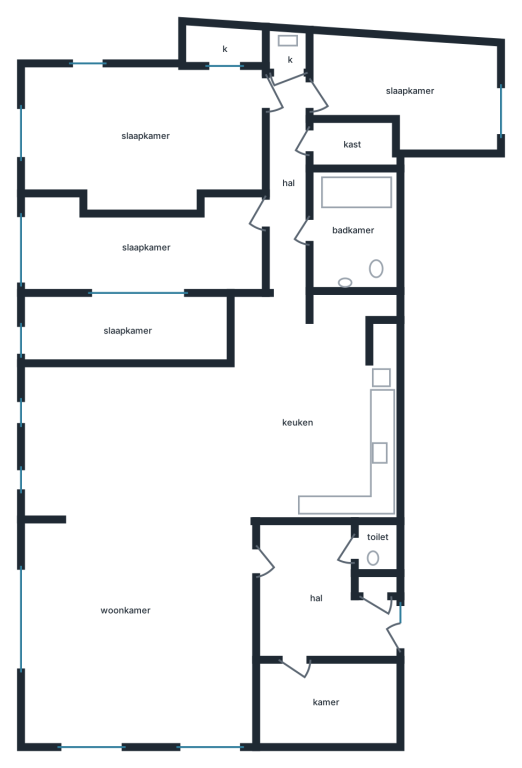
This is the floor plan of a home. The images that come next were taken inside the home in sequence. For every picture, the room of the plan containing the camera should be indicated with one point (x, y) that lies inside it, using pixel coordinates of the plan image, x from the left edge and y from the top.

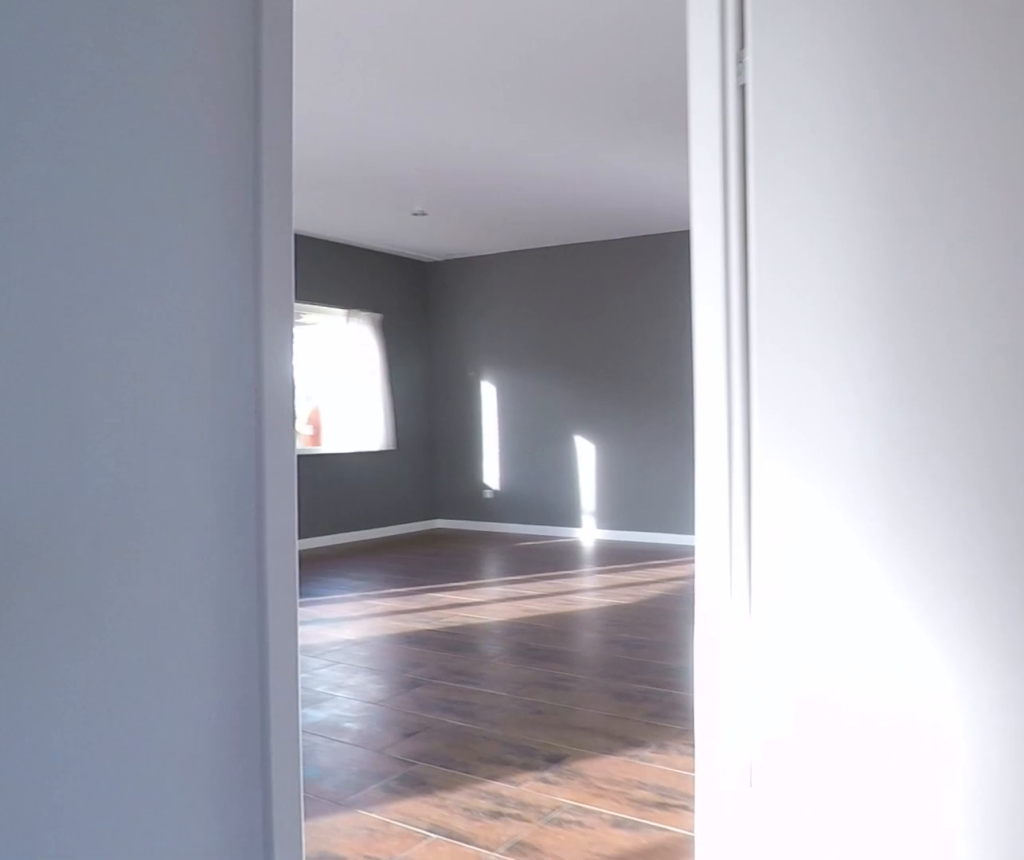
(316, 596)
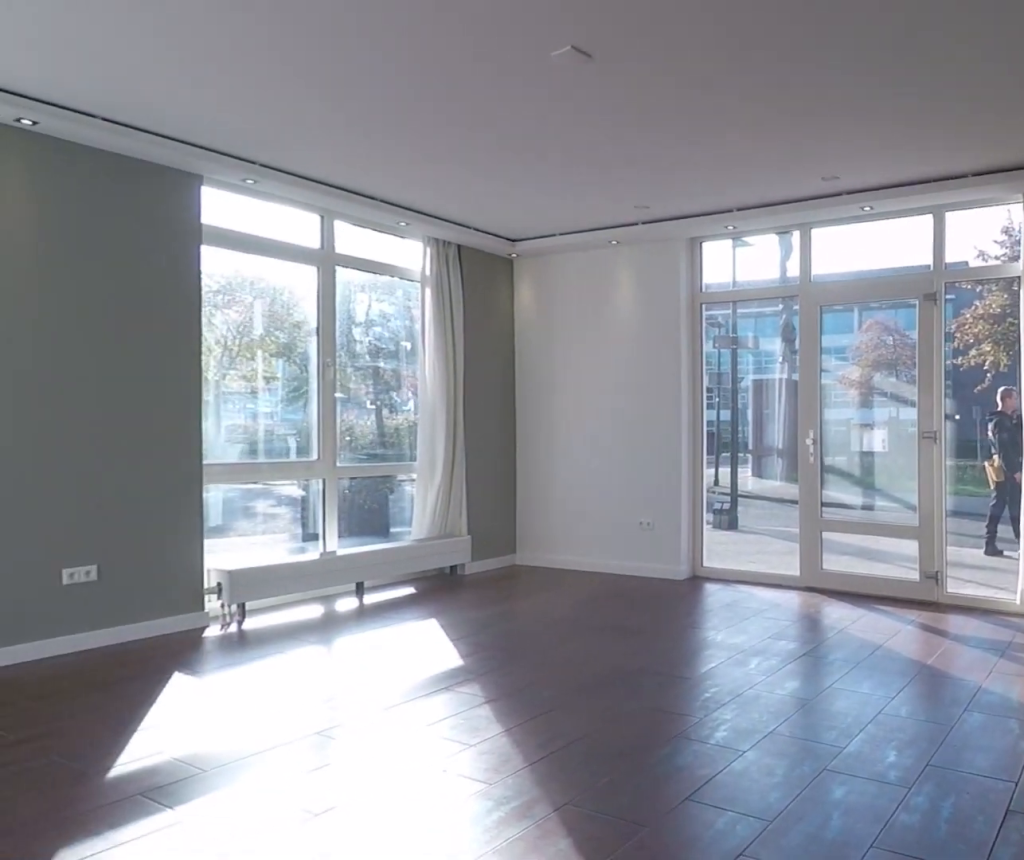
(137, 557)
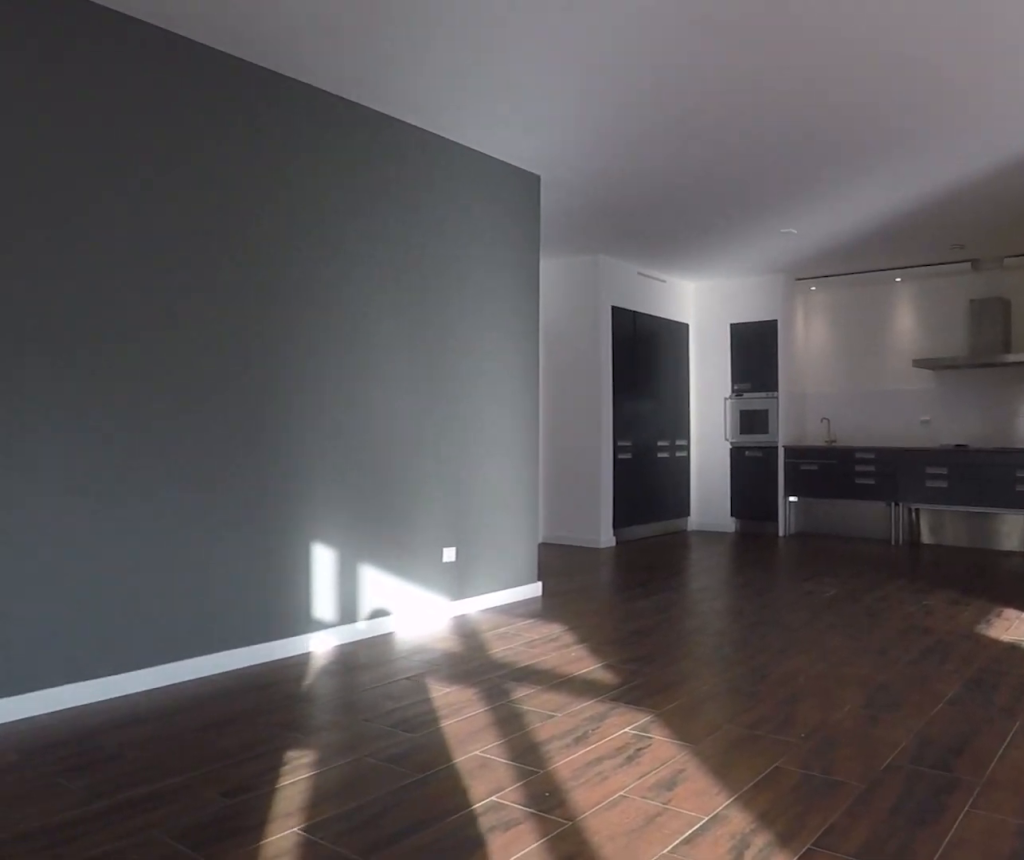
(137, 557)
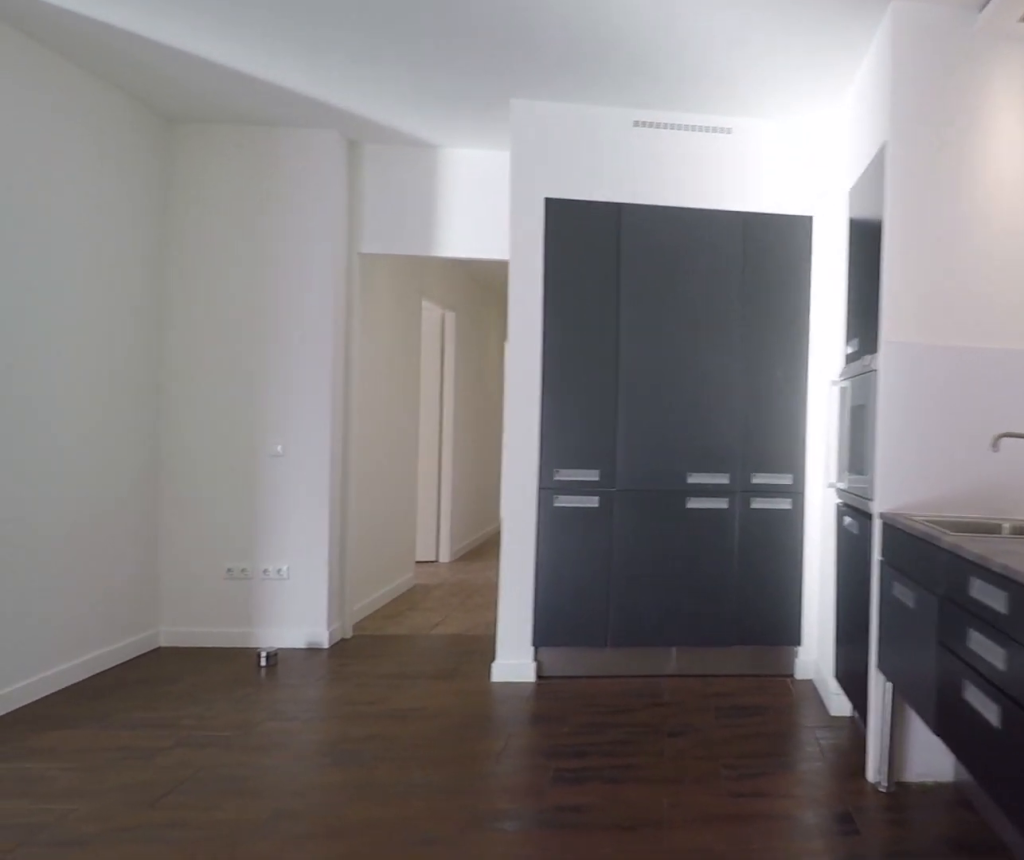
(315, 410)
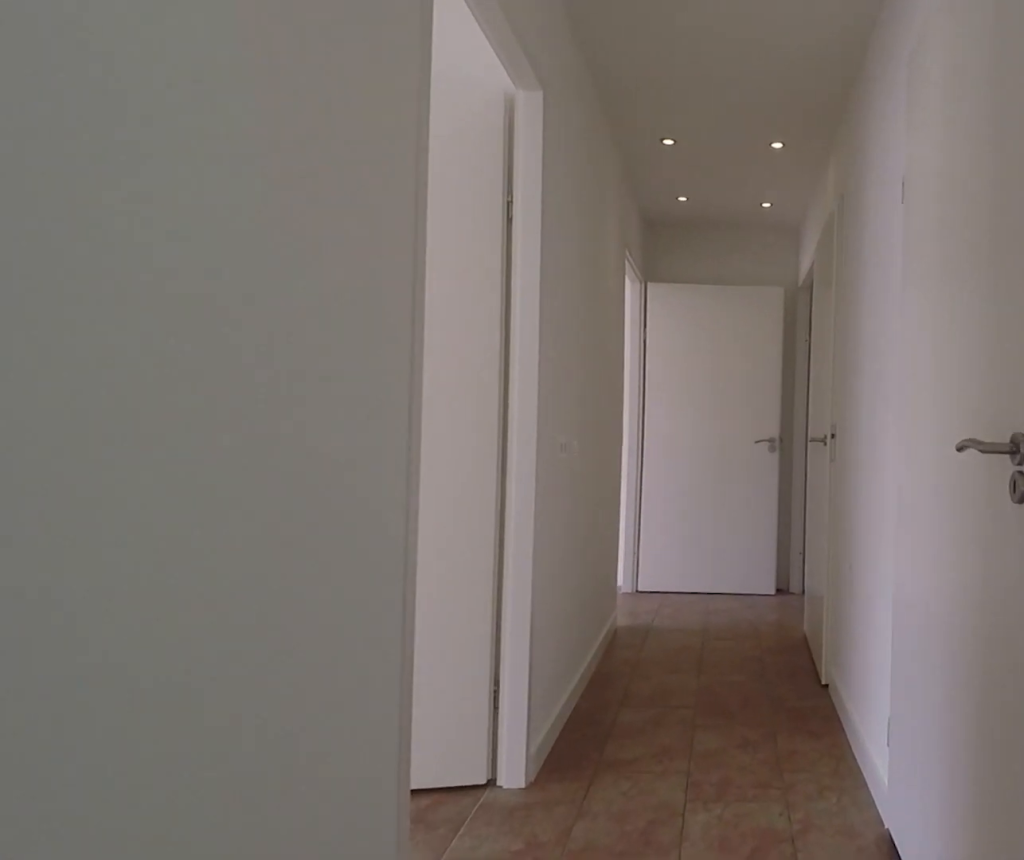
(288, 180)
